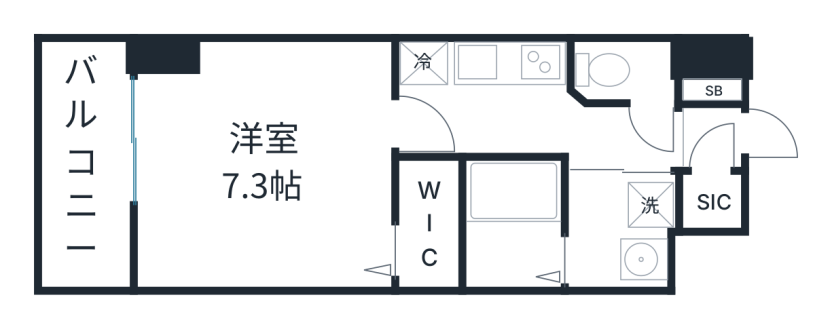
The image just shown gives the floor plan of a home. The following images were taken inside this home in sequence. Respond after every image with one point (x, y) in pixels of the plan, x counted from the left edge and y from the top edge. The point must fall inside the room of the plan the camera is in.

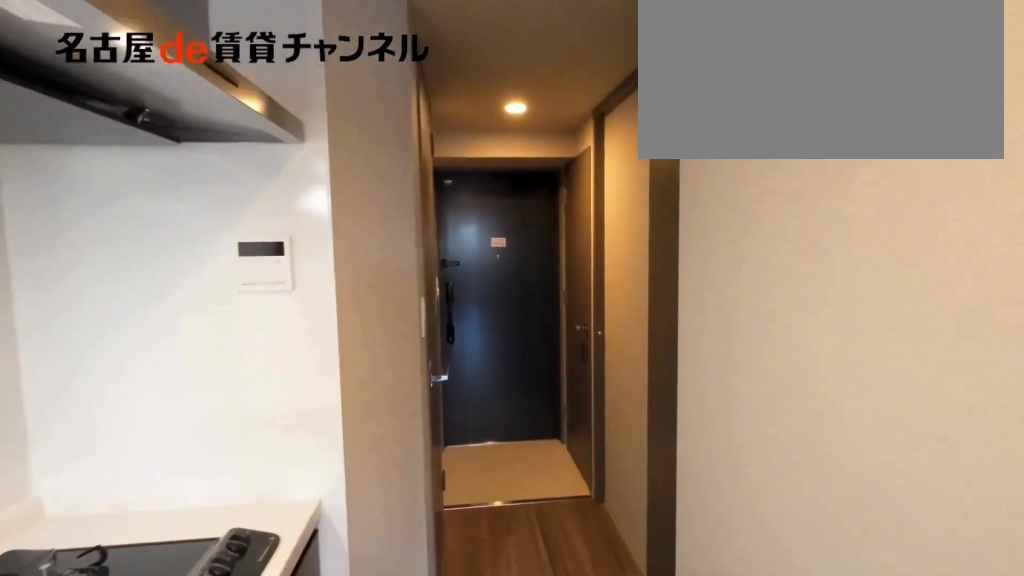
(535, 125)
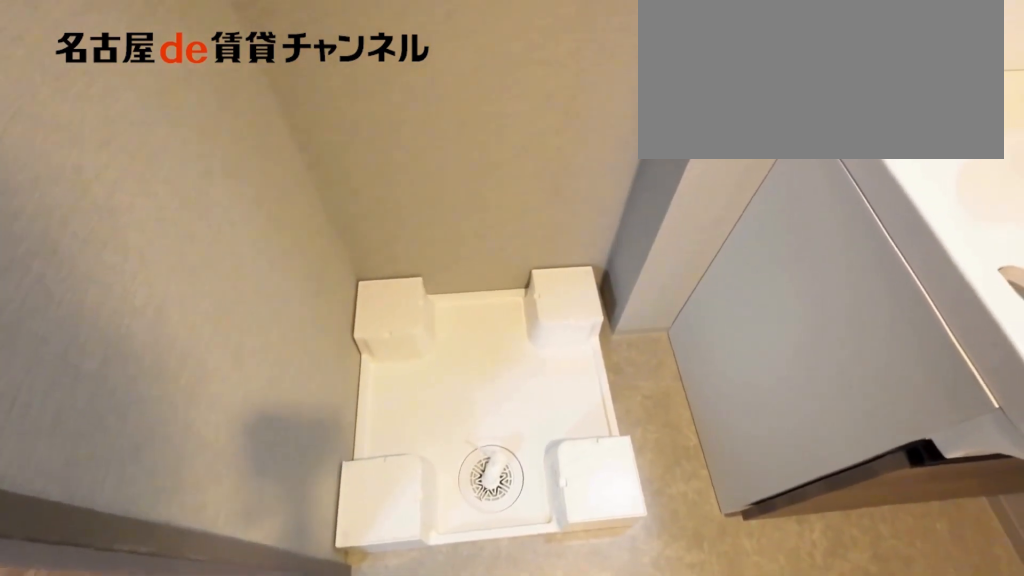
(621, 232)
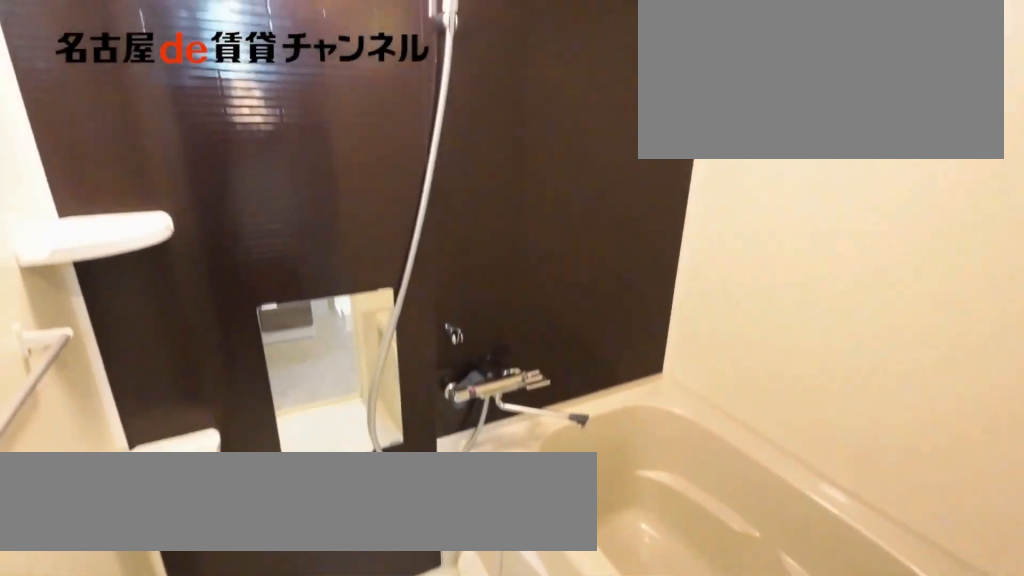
(513, 225)
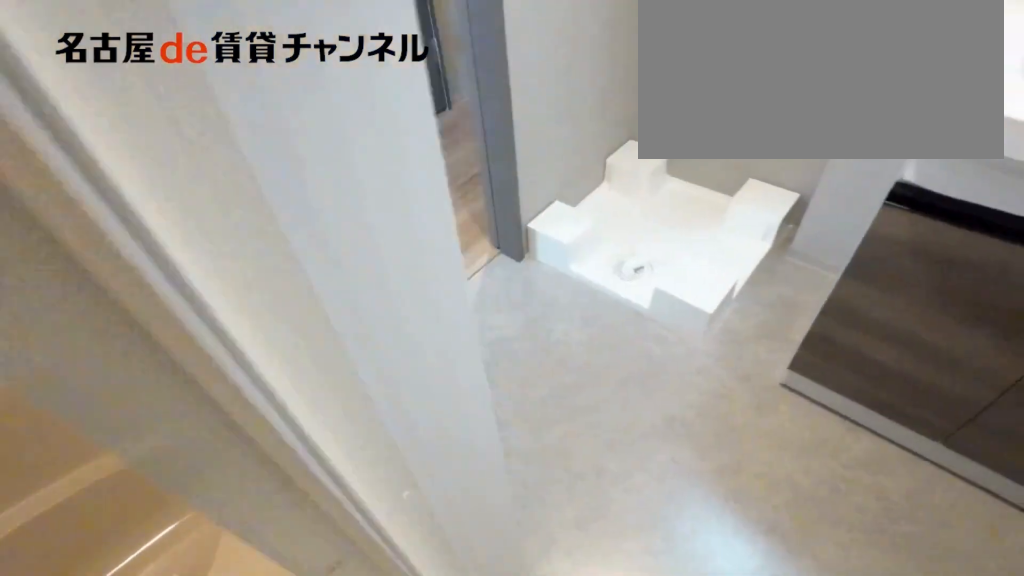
(513, 225)
